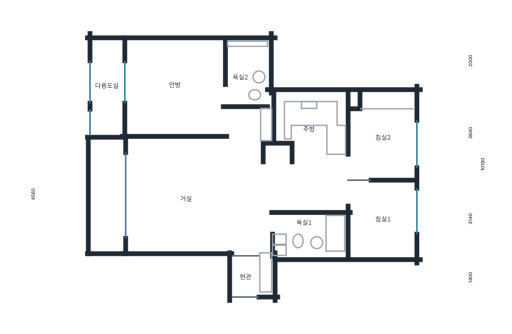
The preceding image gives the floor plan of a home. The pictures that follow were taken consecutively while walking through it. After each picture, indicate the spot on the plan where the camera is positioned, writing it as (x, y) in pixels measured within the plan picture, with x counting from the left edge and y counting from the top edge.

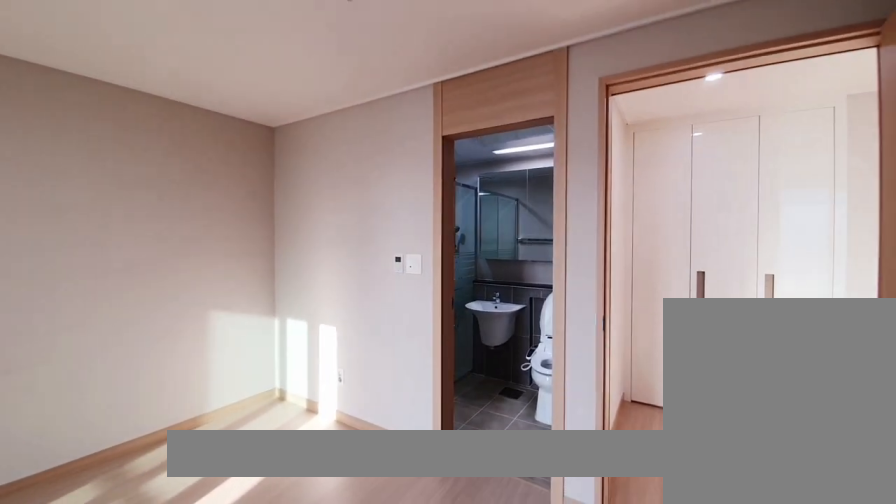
(168, 92)
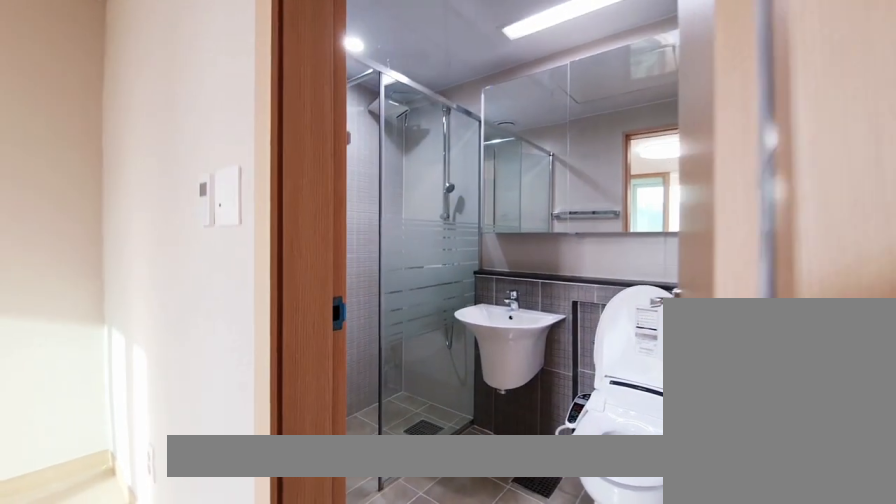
(234, 95)
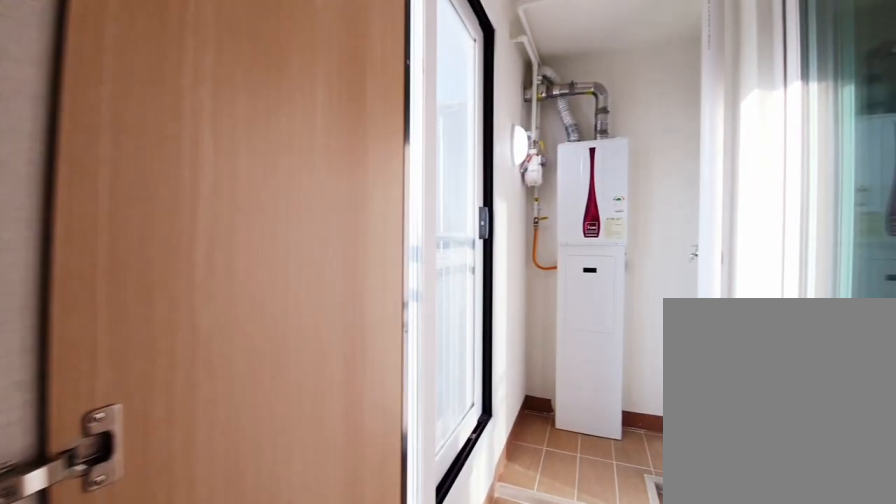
(120, 100)
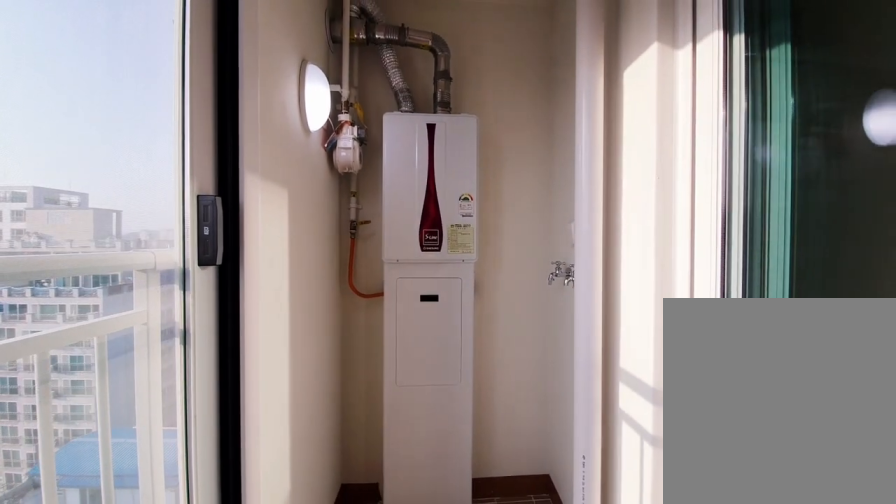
(121, 100)
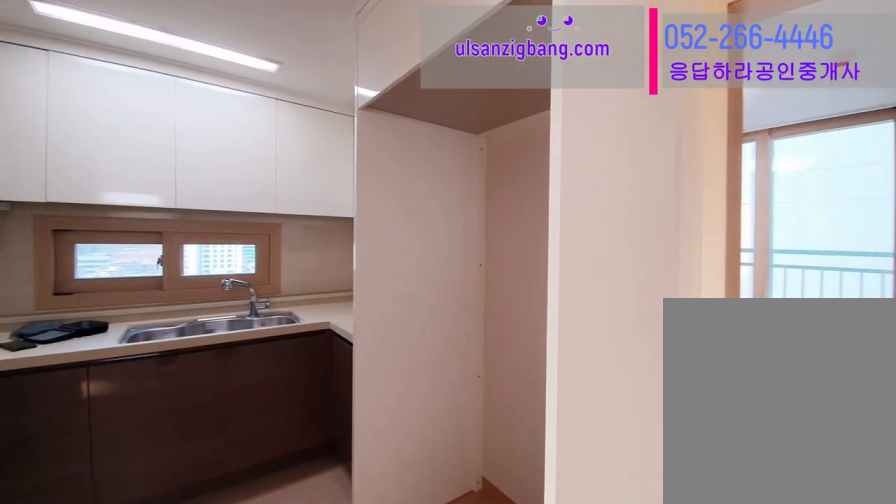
(312, 135)
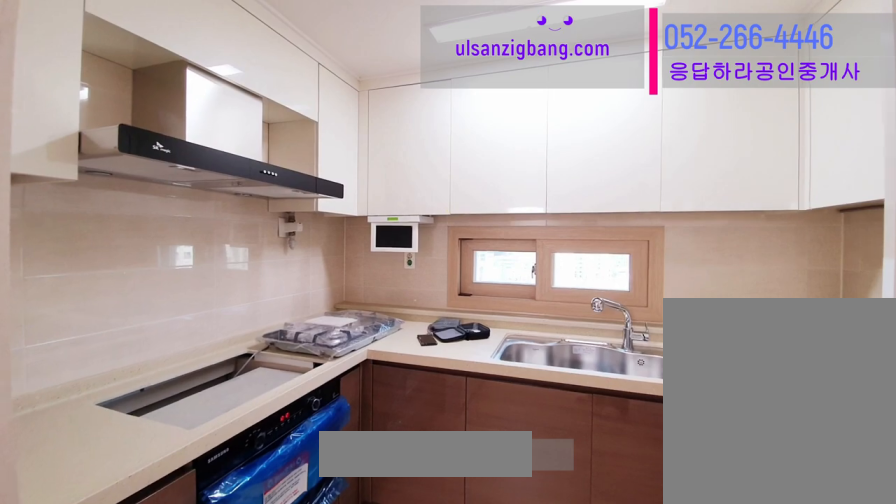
(313, 135)
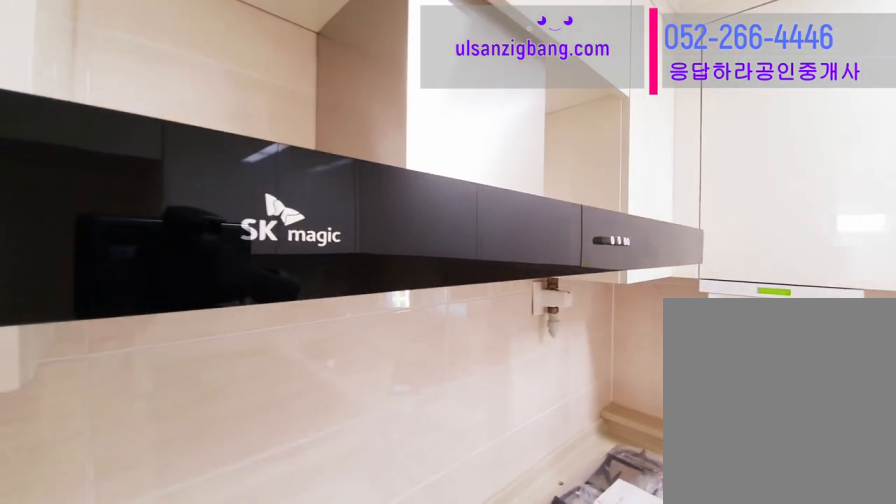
(313, 135)
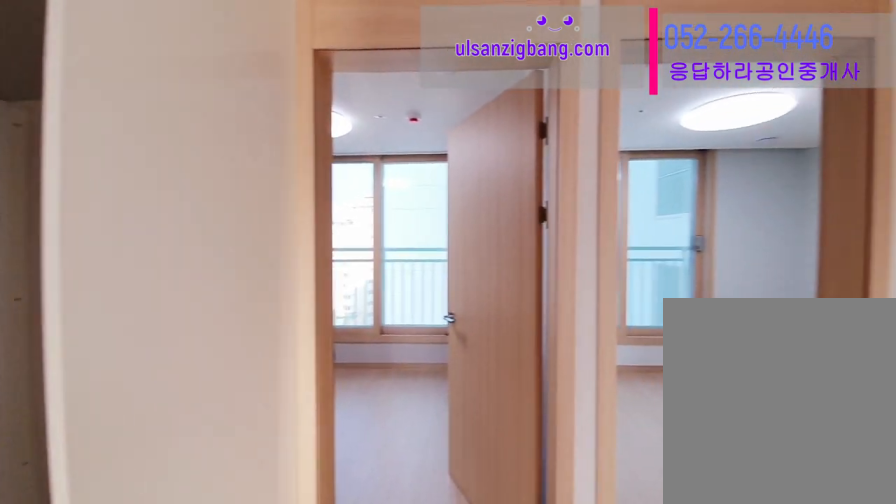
(312, 134)
